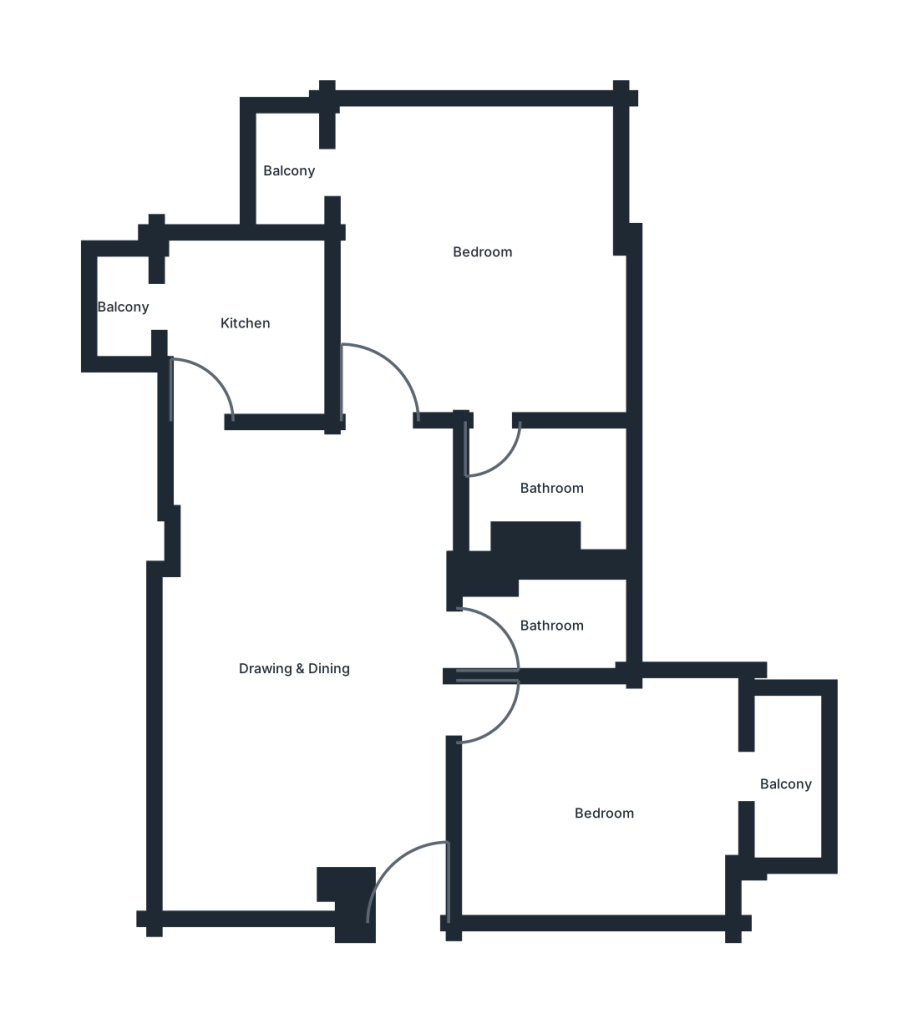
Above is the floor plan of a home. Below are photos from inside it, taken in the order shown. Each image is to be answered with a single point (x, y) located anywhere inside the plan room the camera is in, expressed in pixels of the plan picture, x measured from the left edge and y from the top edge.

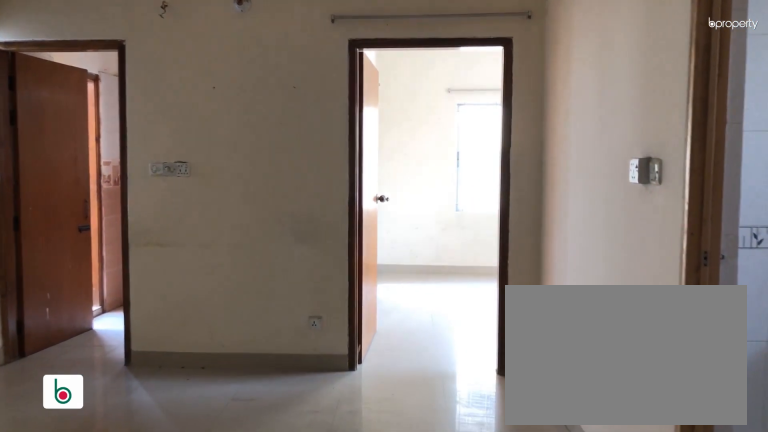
(295, 646)
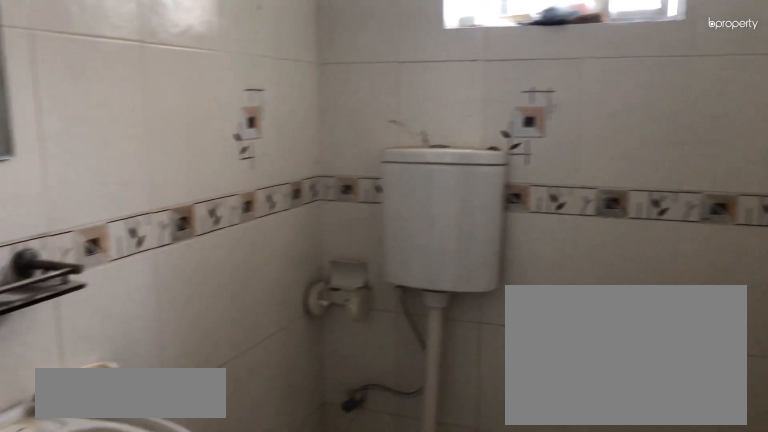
(544, 617)
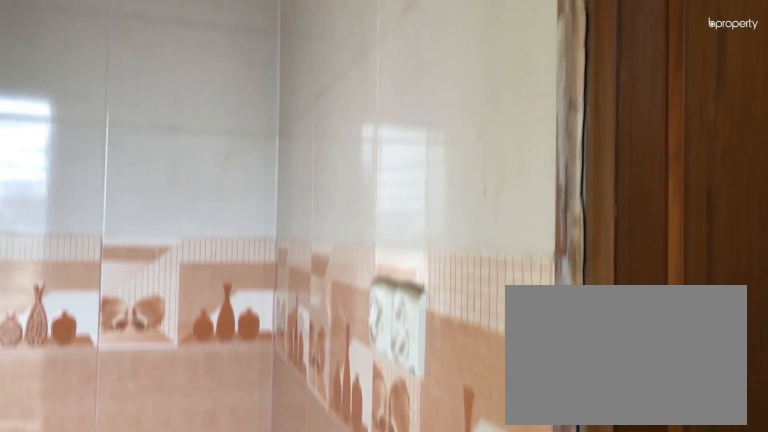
(236, 327)
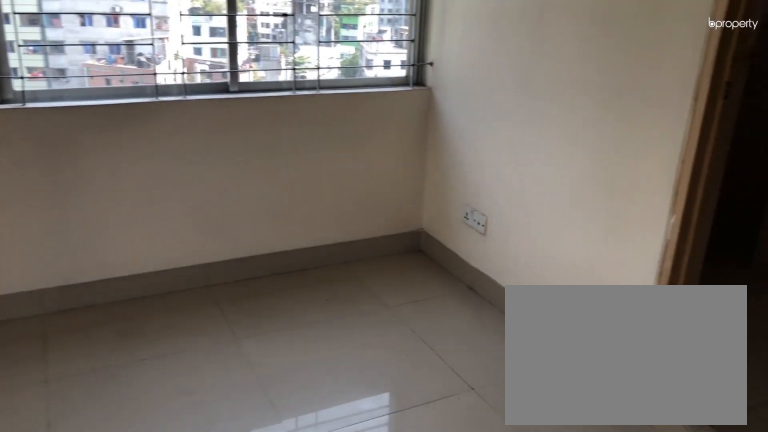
(479, 242)
